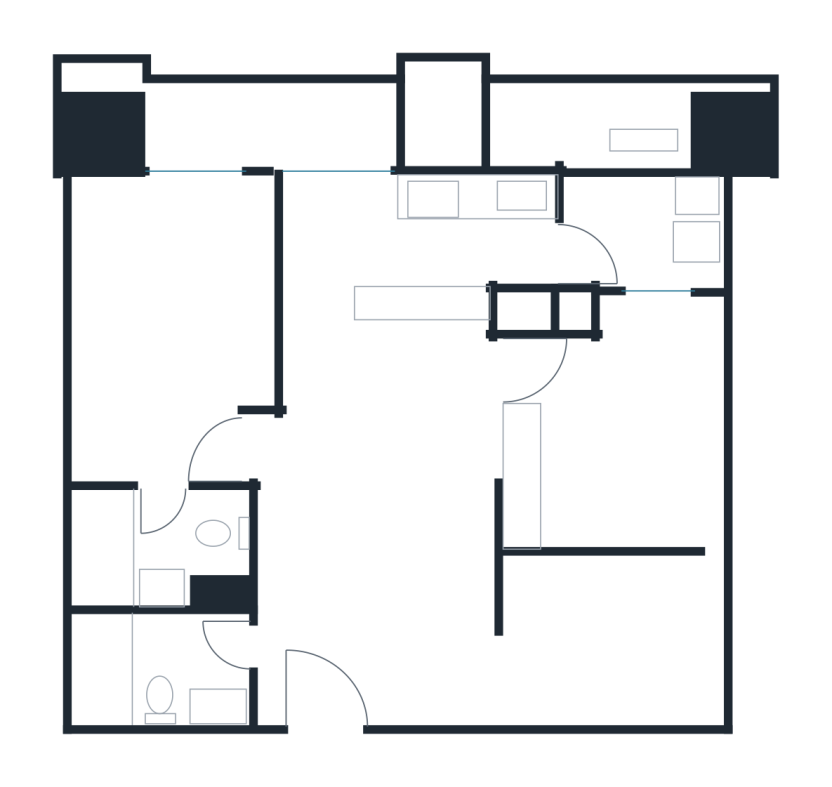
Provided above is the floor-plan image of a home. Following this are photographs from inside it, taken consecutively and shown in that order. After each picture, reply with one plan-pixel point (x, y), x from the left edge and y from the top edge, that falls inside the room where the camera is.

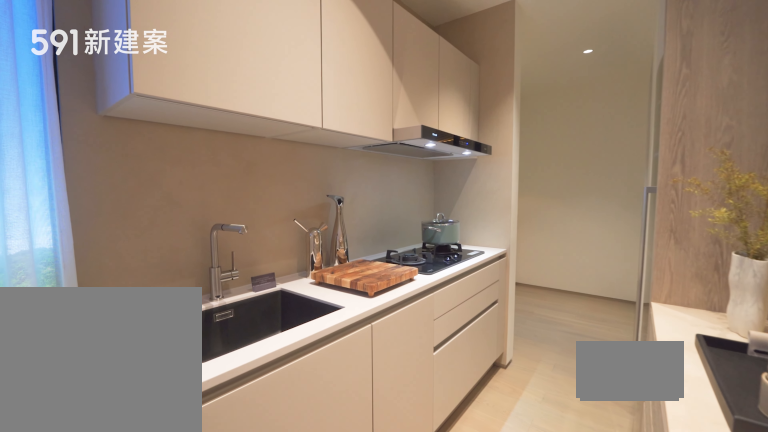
(481, 239)
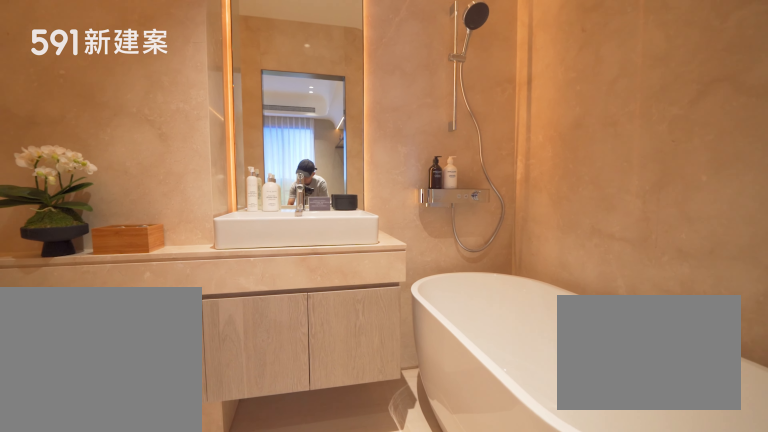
(163, 549)
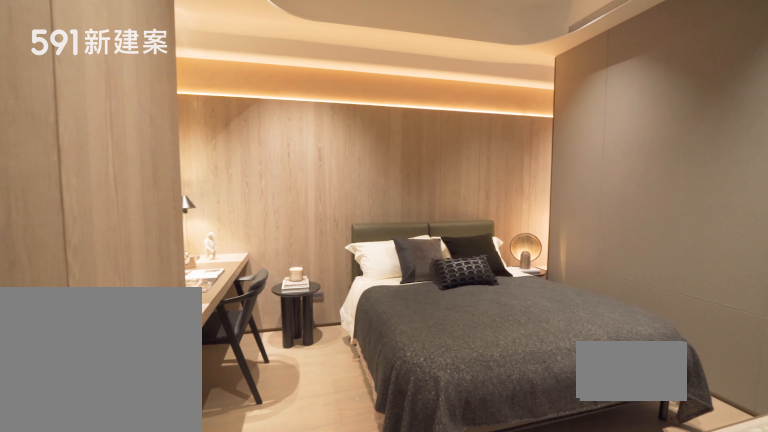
(620, 433)
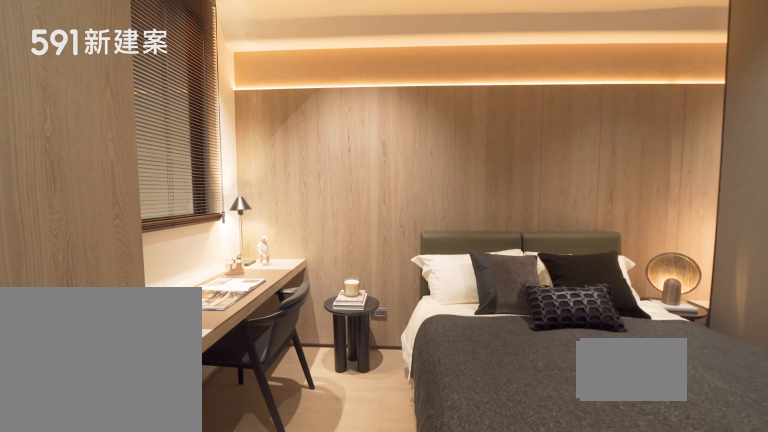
(620, 432)
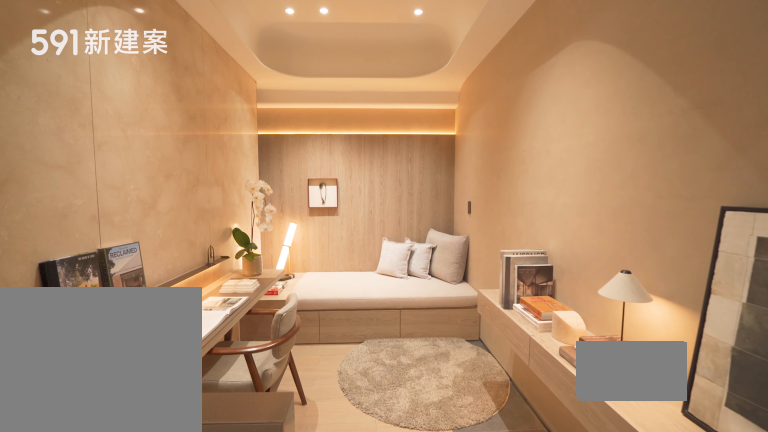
(618, 639)
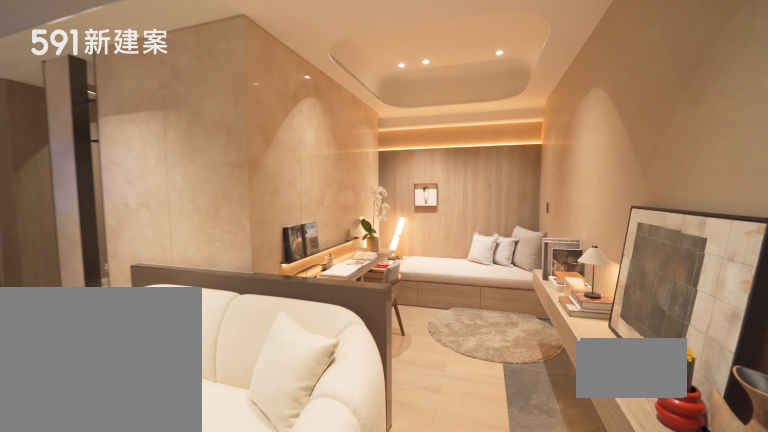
(618, 639)
